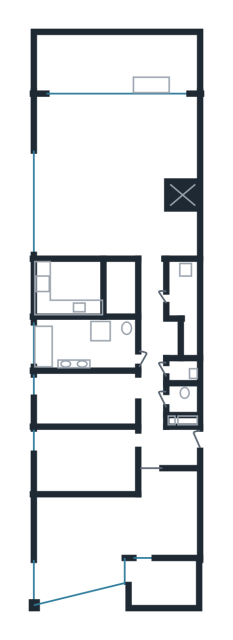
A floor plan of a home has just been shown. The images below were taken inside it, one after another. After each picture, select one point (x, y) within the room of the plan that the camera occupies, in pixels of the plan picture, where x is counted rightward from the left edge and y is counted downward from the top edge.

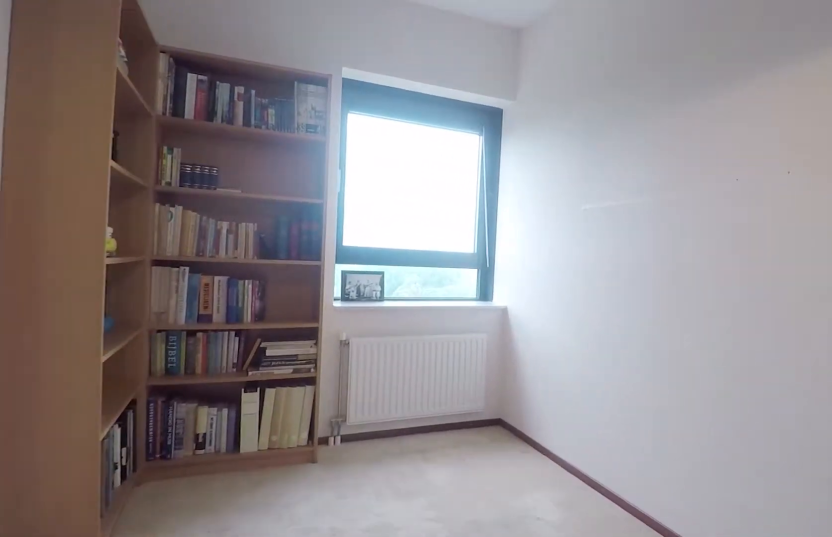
(86, 395)
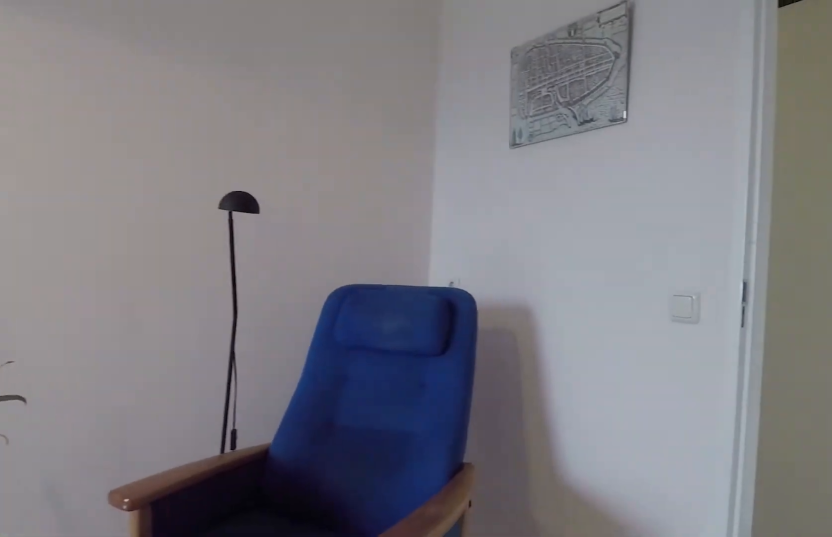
(86, 395)
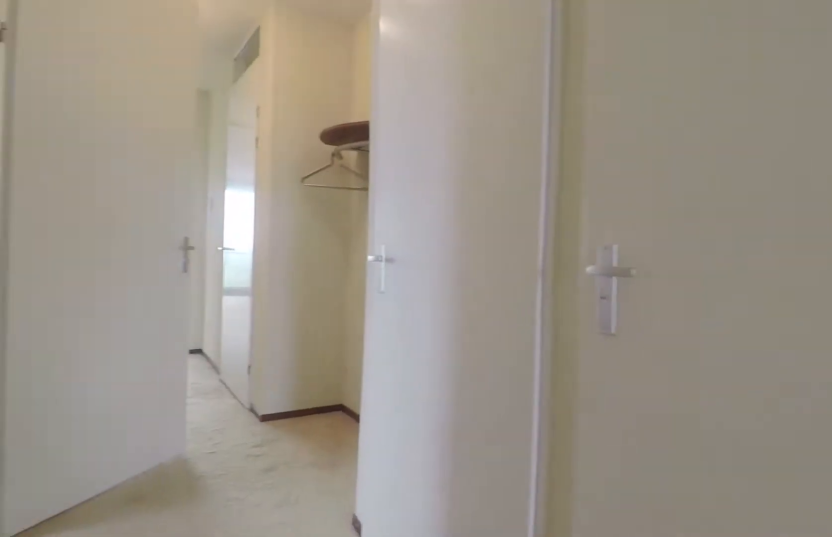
(158, 377)
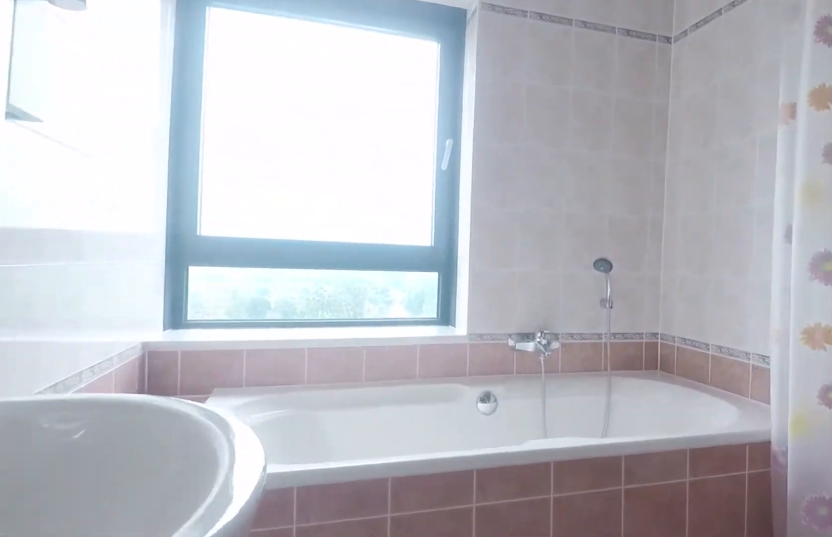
(87, 345)
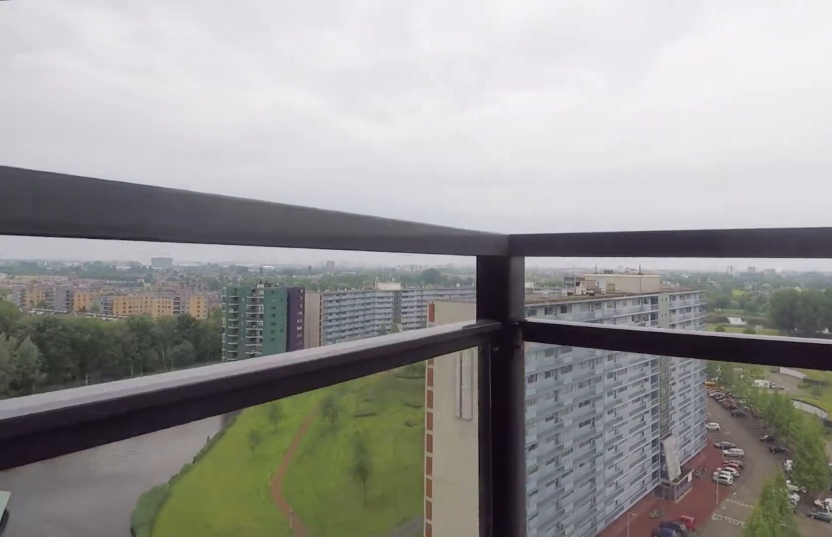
(162, 584)
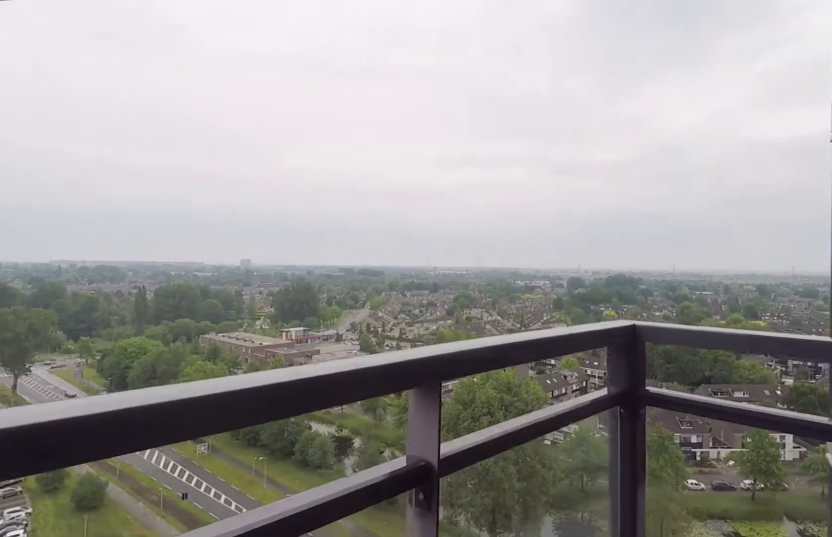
(162, 584)
